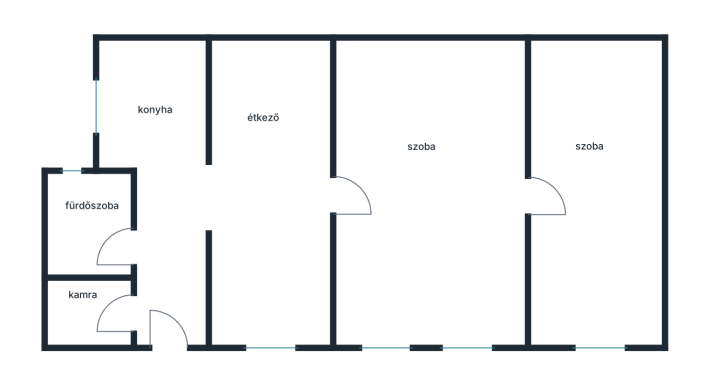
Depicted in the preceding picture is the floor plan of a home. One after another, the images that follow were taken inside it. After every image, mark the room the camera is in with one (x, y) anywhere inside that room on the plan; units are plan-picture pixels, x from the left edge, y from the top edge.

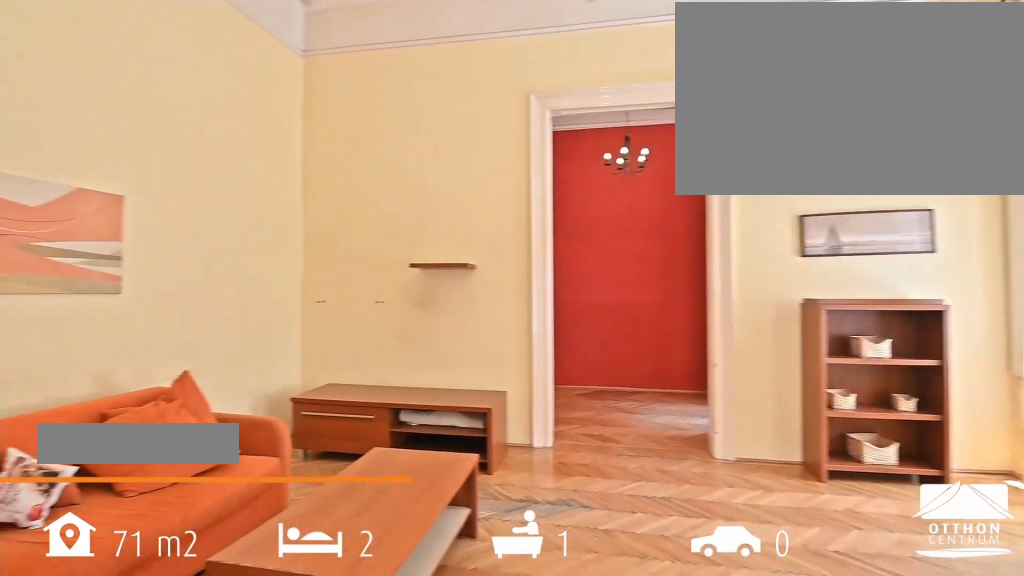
(432, 198)
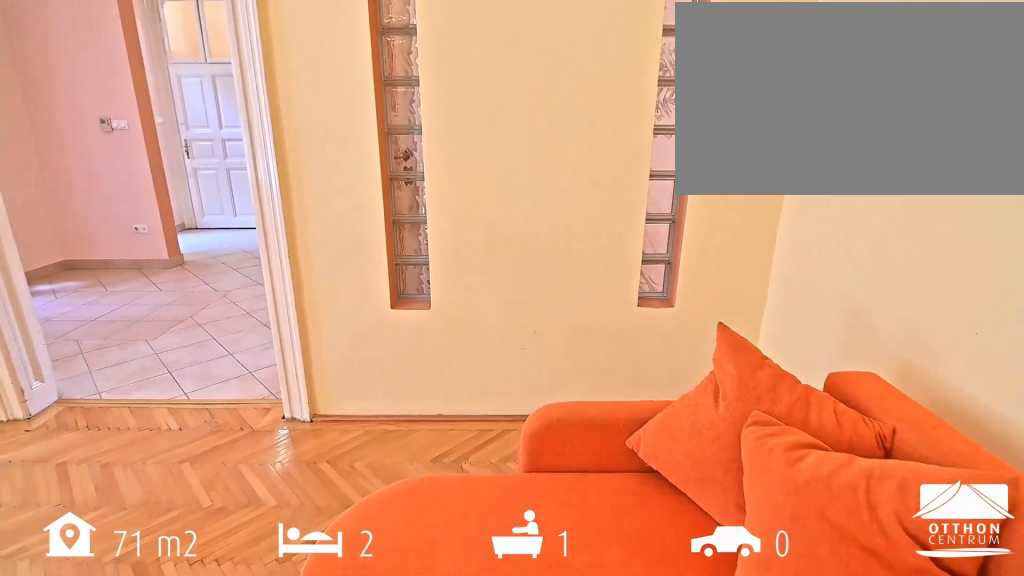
(432, 198)
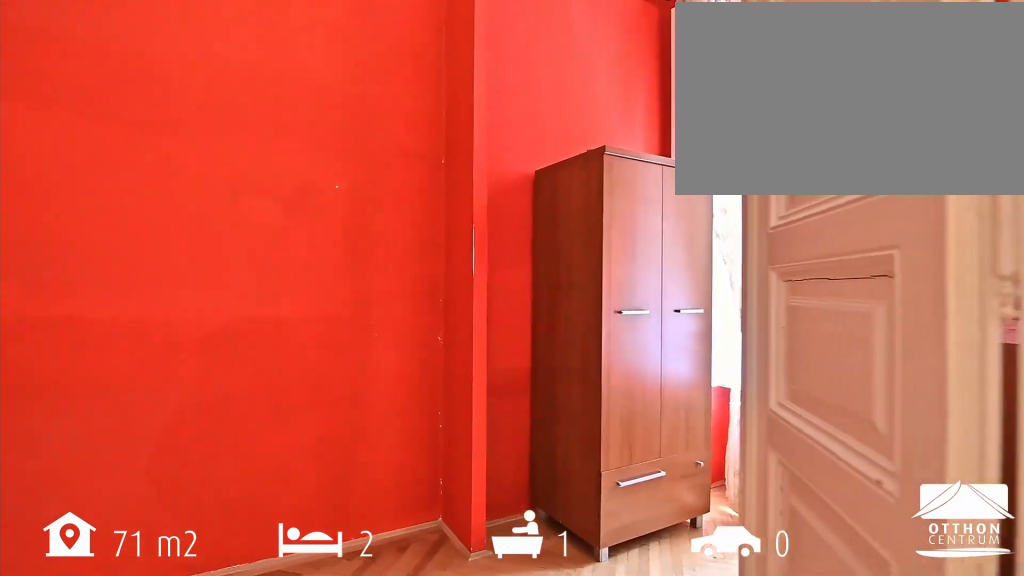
(596, 205)
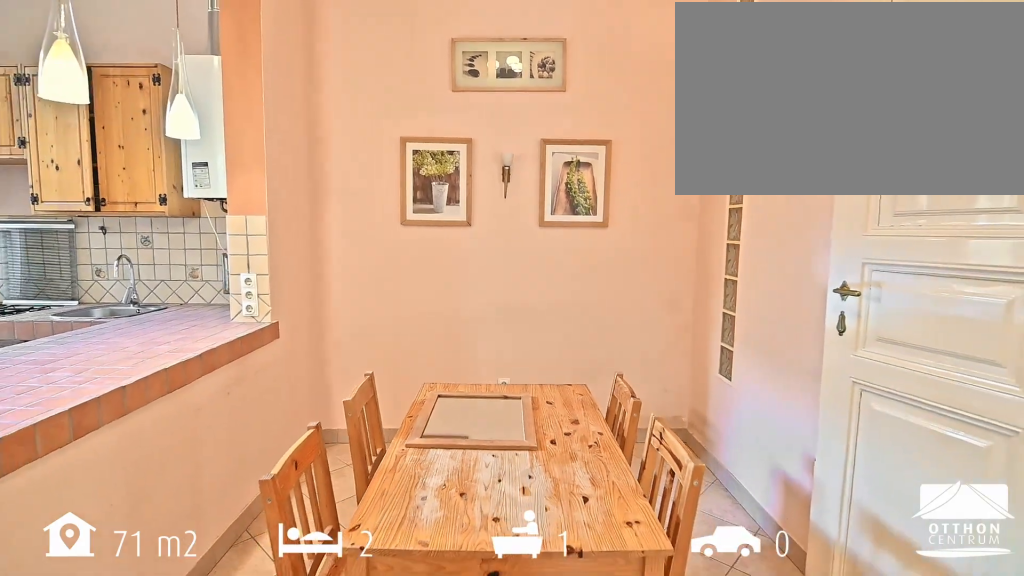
(271, 201)
